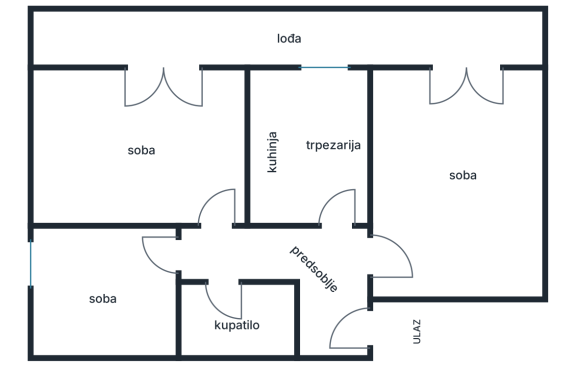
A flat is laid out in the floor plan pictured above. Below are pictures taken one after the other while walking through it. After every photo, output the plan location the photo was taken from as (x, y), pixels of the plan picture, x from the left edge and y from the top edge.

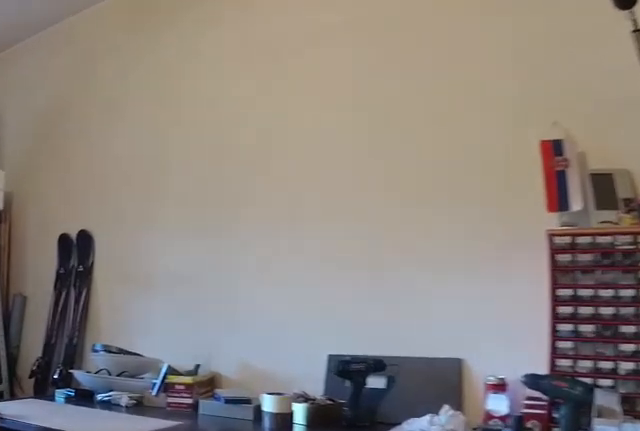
(426, 223)
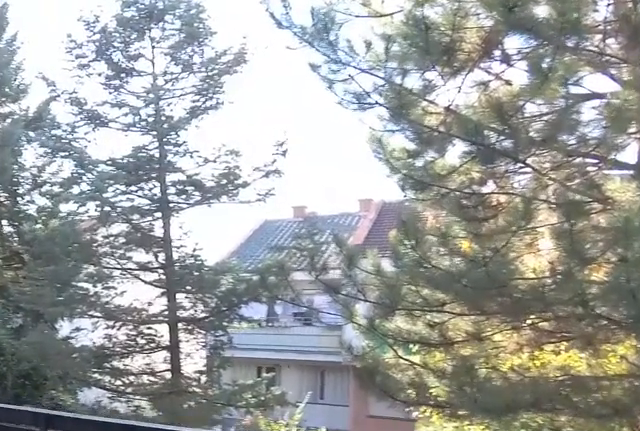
(477, 64)
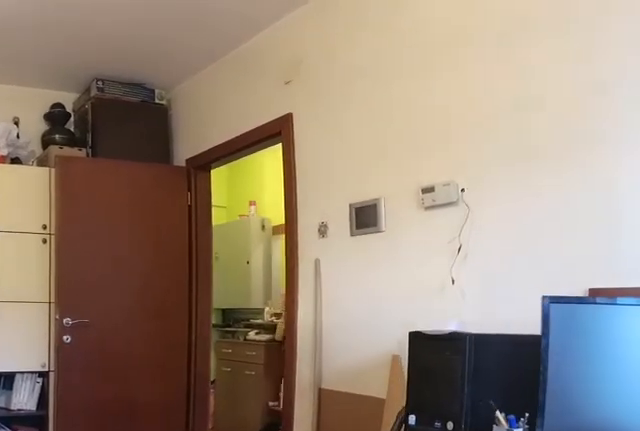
(459, 80)
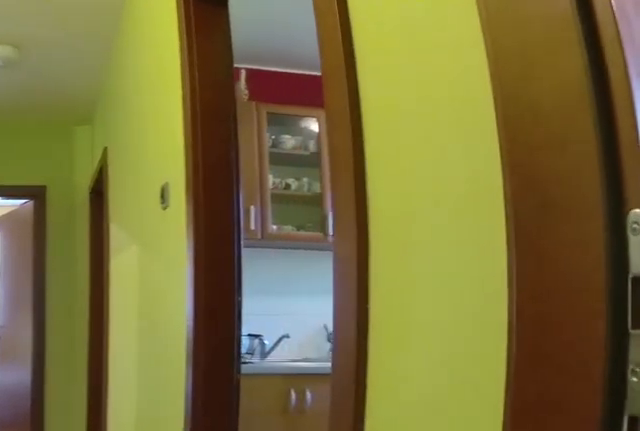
(415, 247)
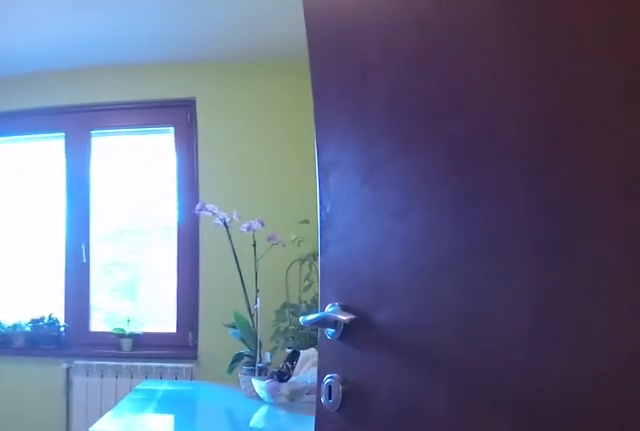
(357, 257)
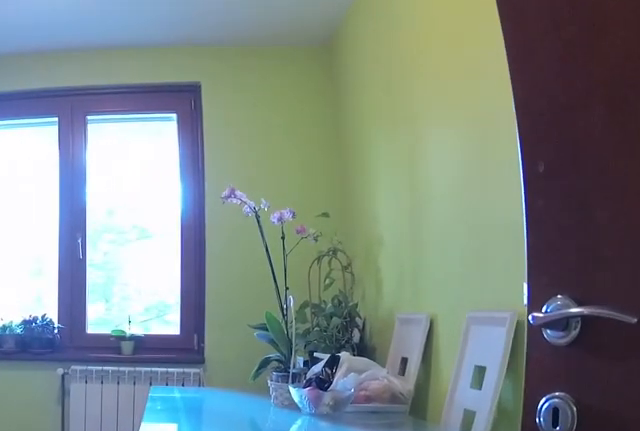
(353, 256)
